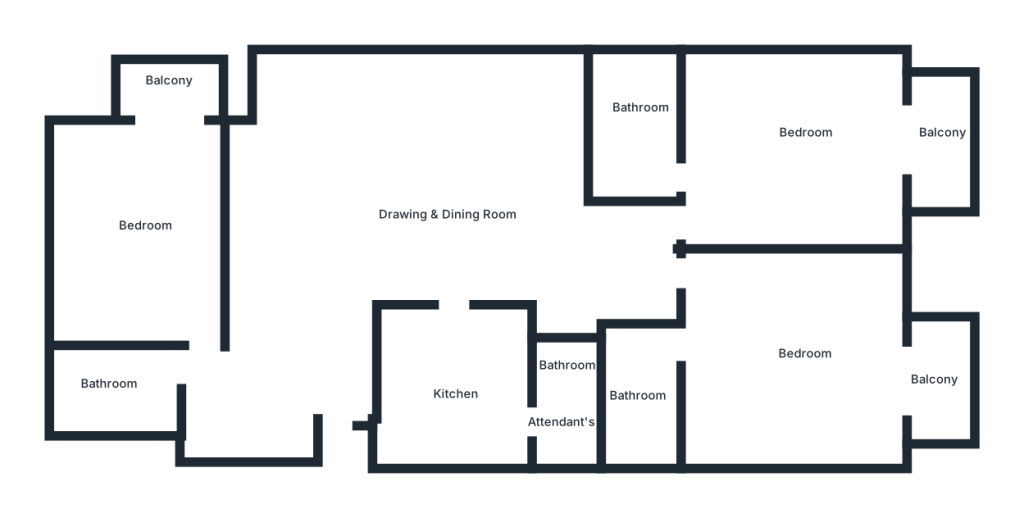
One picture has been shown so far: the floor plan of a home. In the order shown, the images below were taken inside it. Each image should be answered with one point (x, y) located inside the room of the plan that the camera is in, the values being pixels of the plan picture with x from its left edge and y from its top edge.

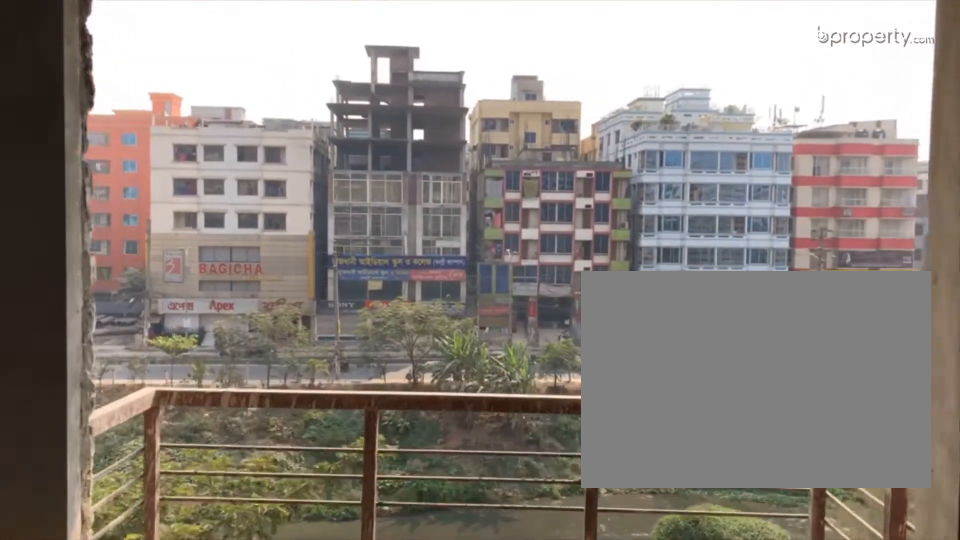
(166, 84)
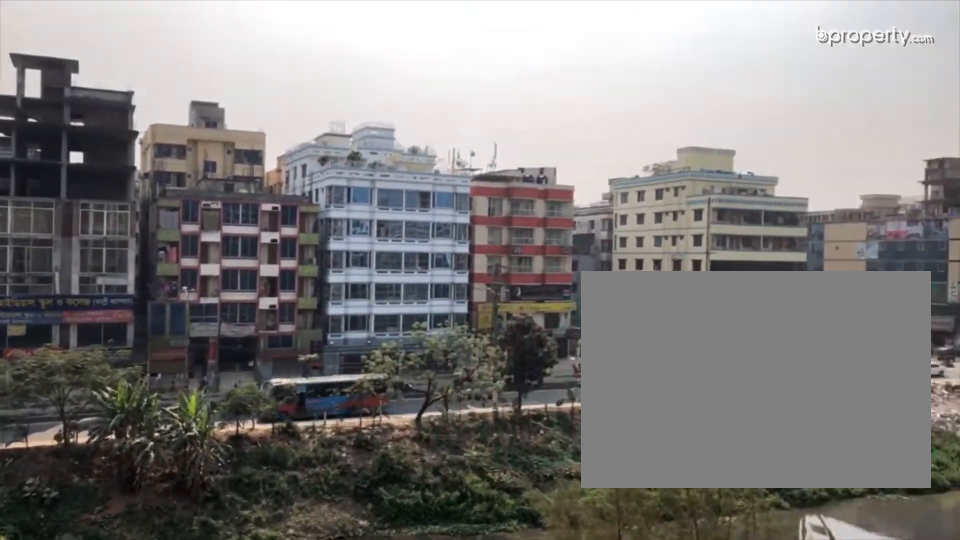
(166, 84)
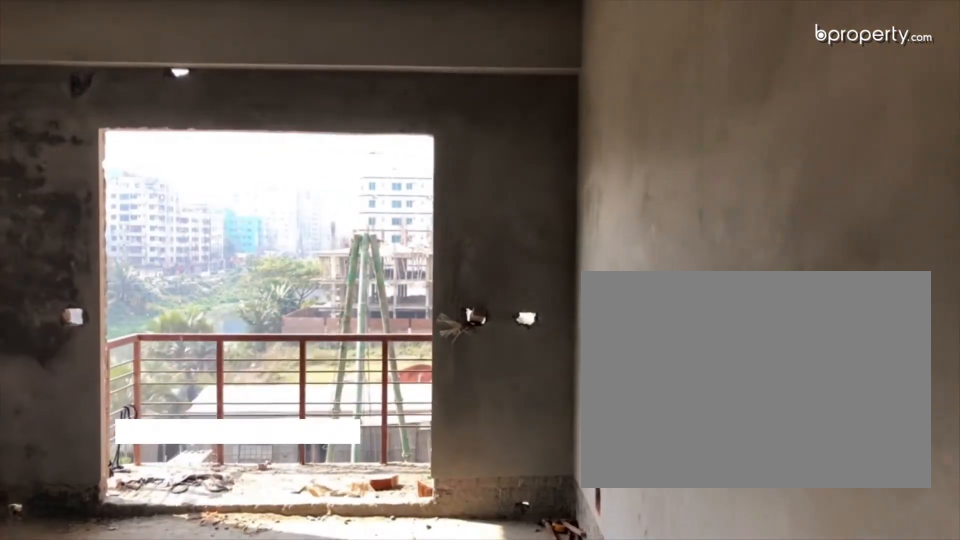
(748, 205)
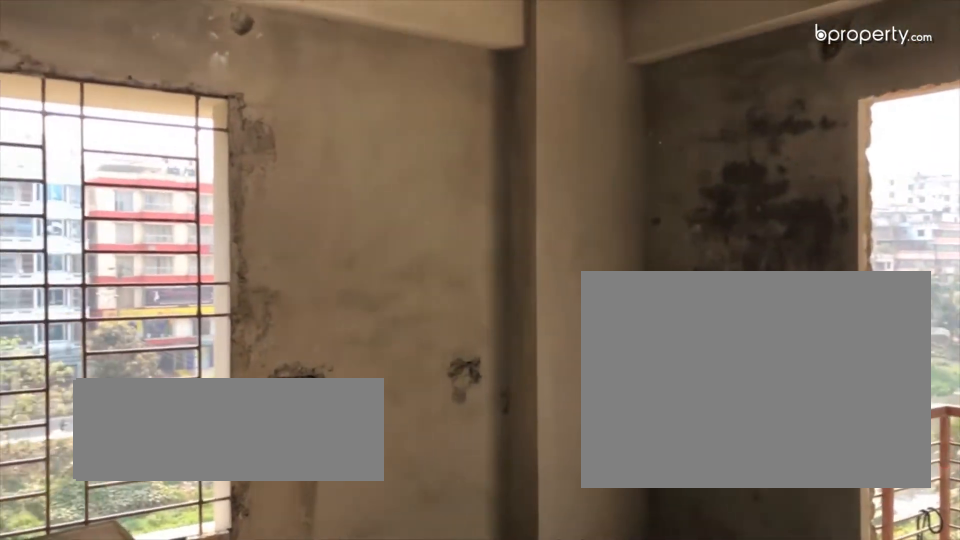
(798, 151)
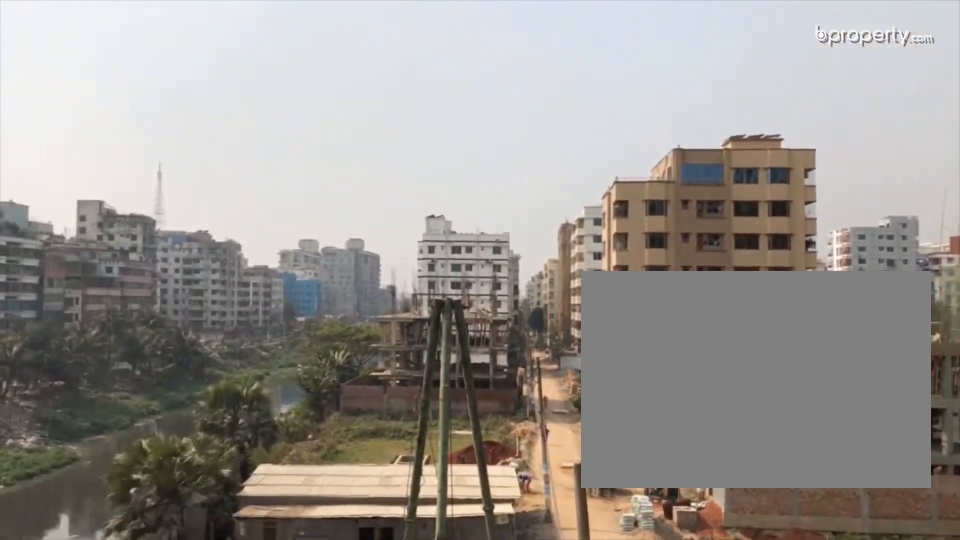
(940, 145)
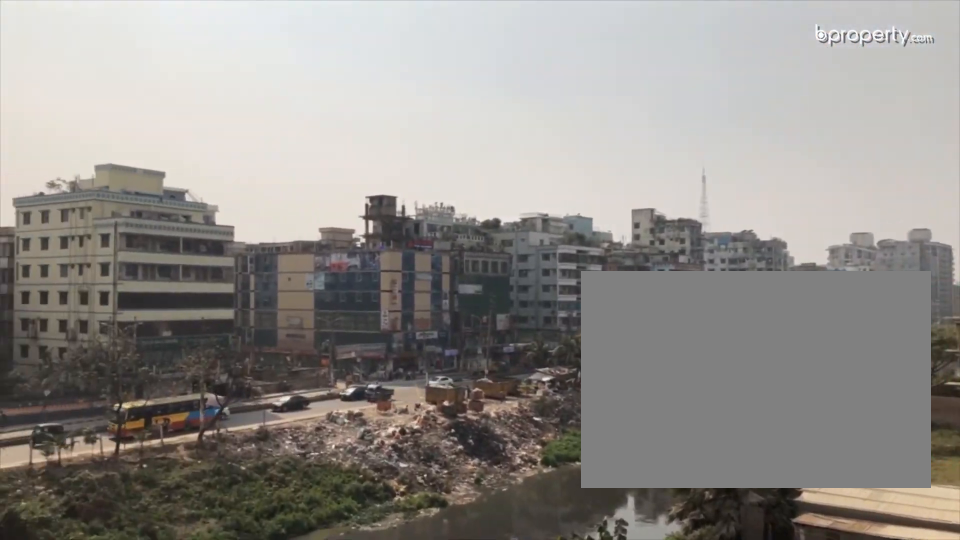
(940, 145)
